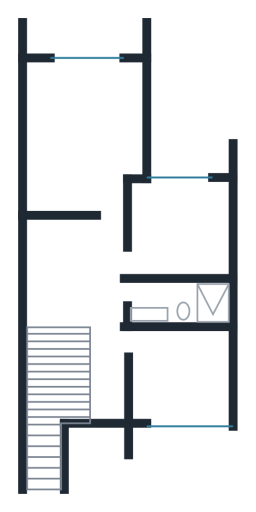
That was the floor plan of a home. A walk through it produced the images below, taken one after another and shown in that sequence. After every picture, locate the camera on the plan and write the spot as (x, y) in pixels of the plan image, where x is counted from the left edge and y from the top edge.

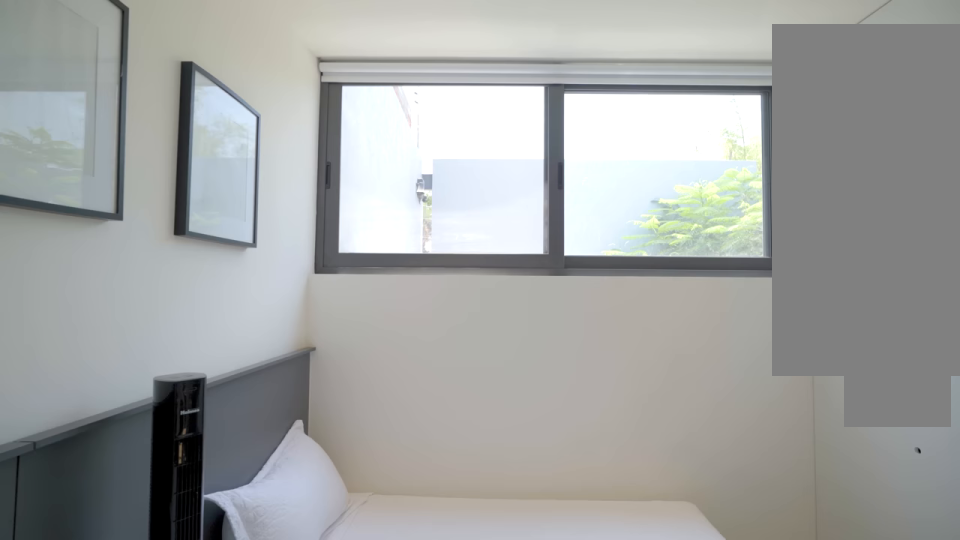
(153, 387)
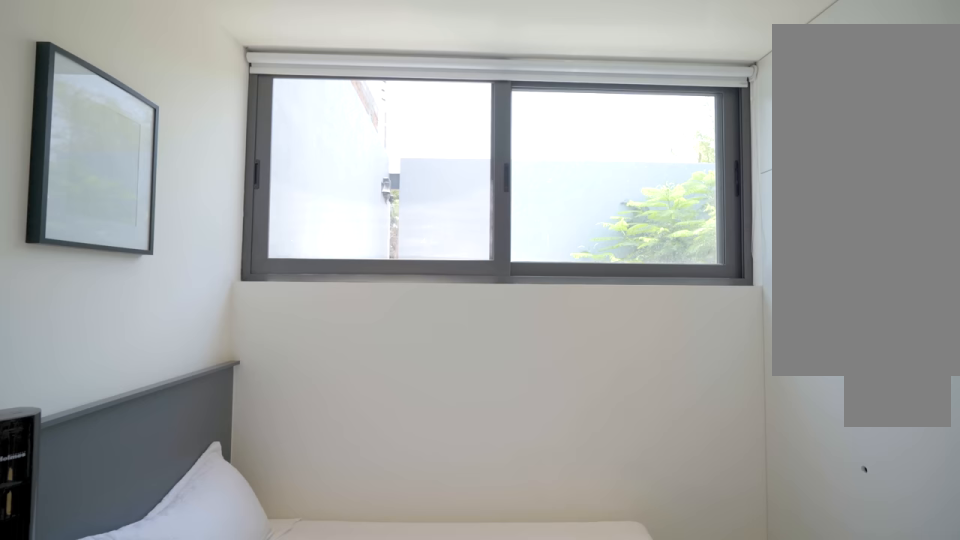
(154, 387)
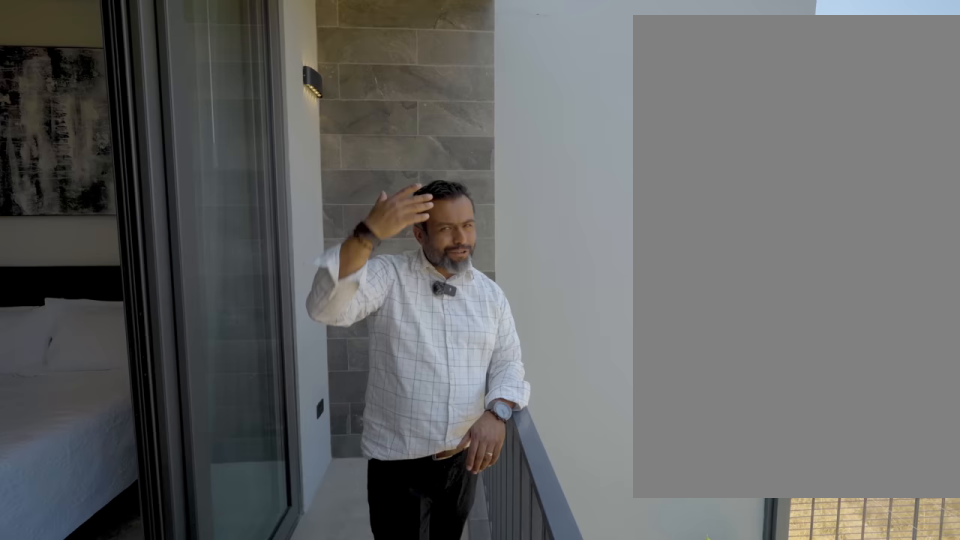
(96, 43)
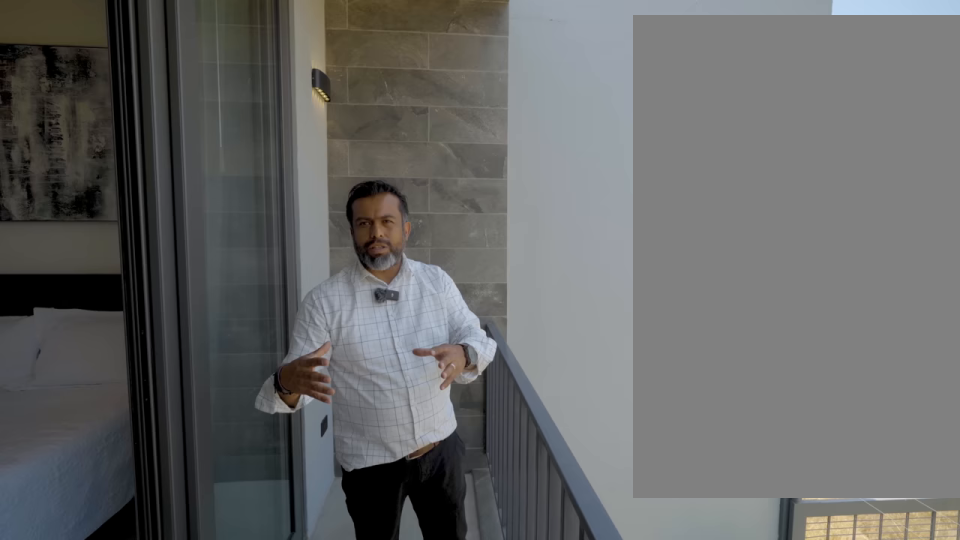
(96, 43)
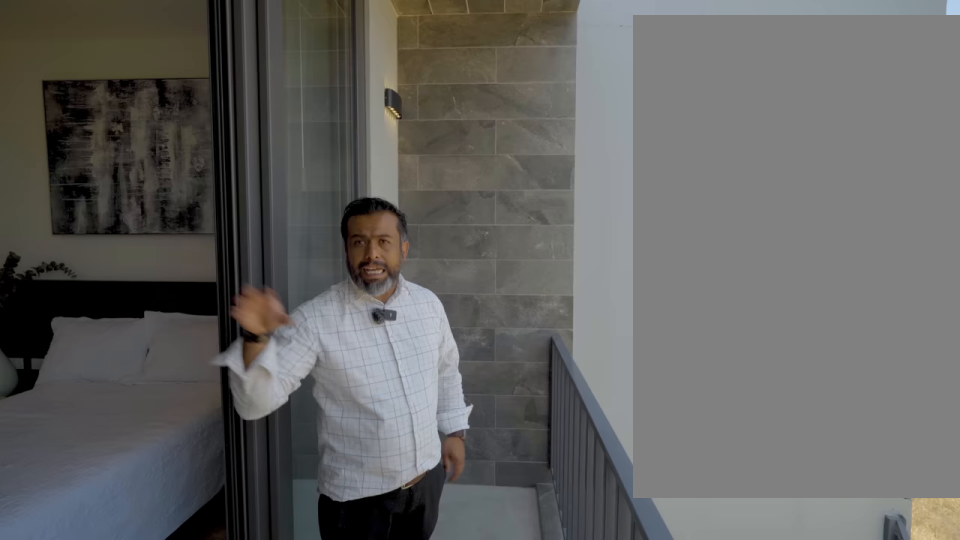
(97, 43)
